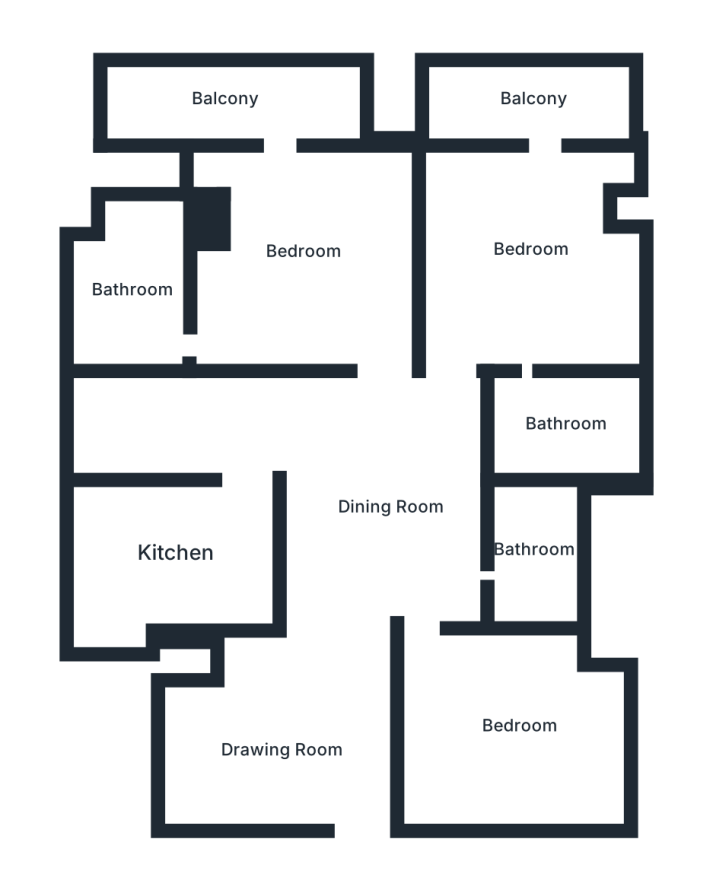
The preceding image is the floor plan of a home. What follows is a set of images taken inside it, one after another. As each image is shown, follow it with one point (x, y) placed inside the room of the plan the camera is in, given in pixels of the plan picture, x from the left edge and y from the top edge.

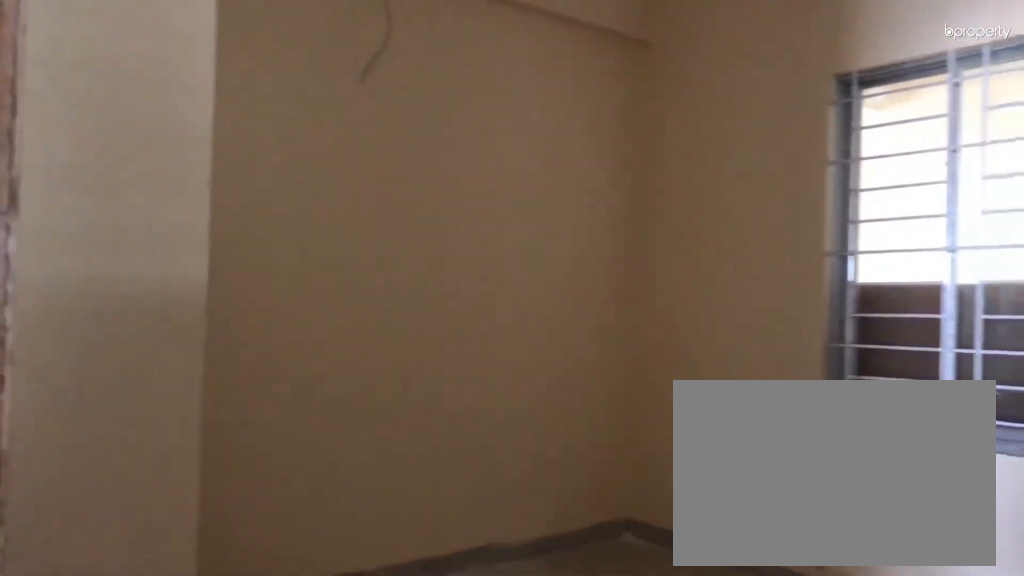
(520, 729)
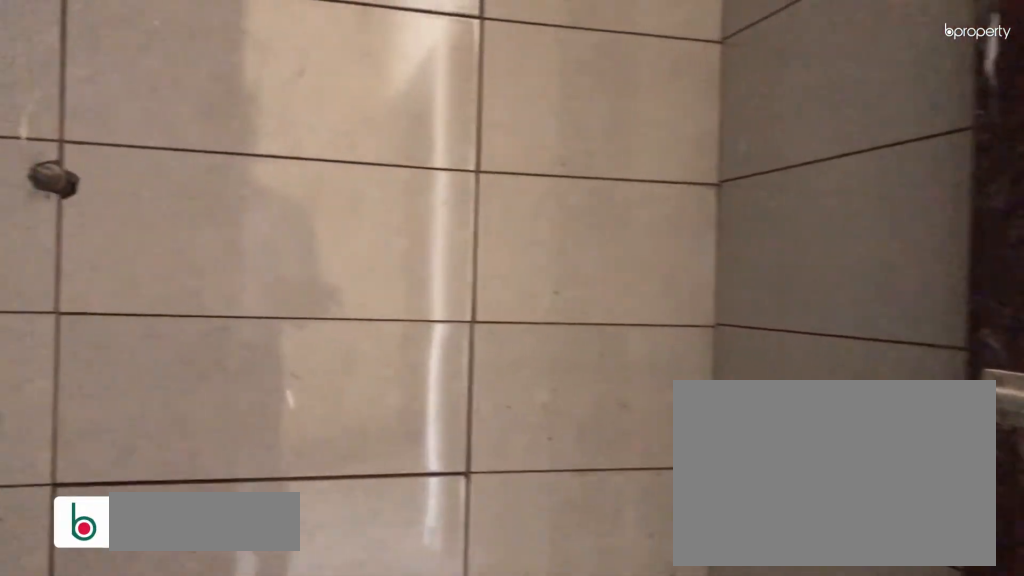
(531, 547)
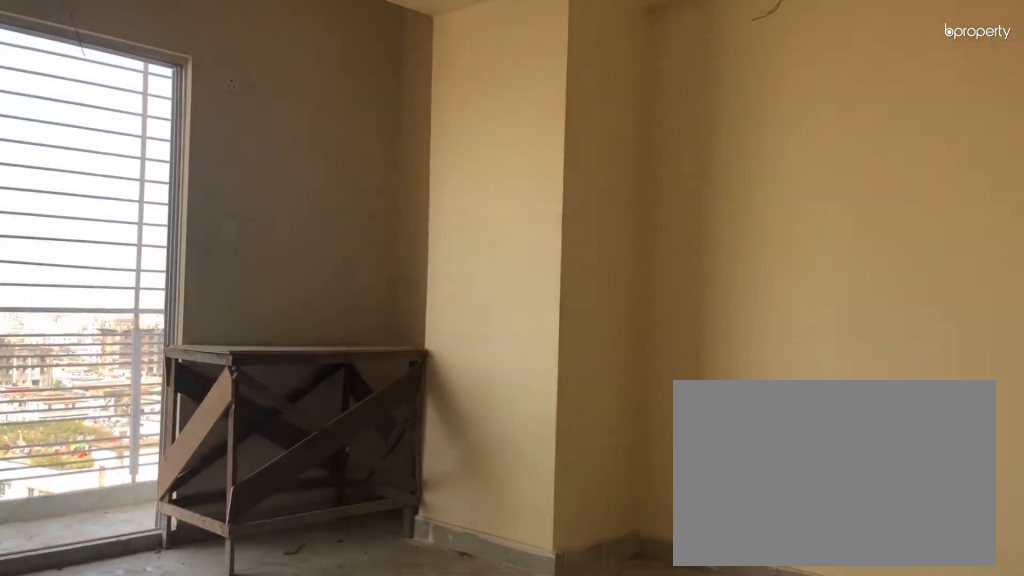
(531, 248)
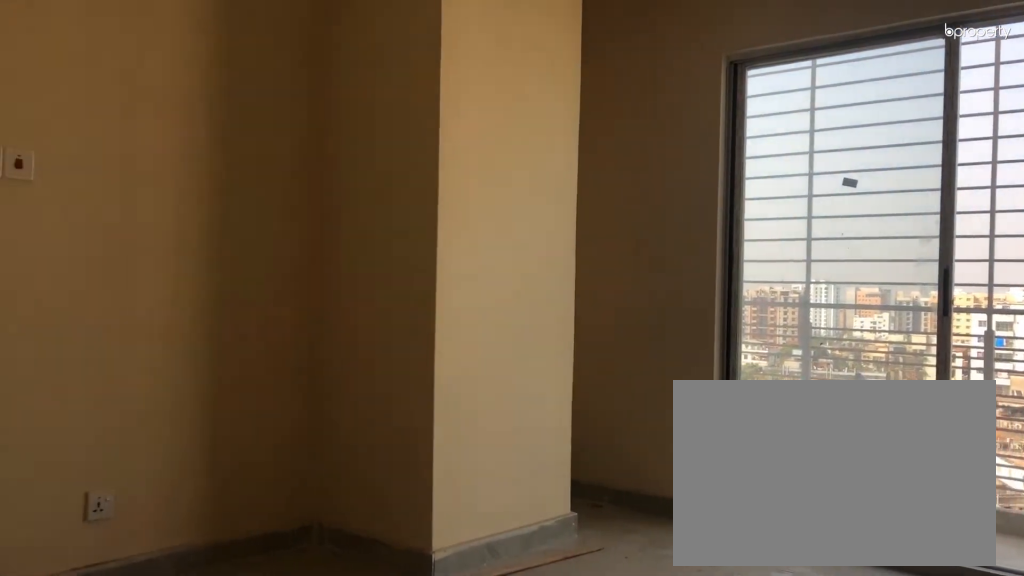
(305, 251)
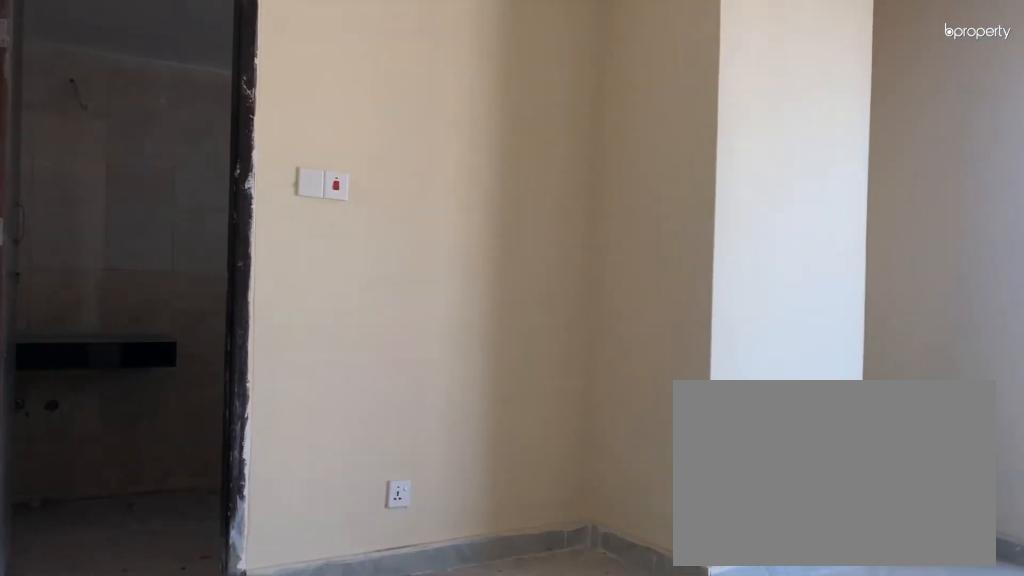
(305, 251)
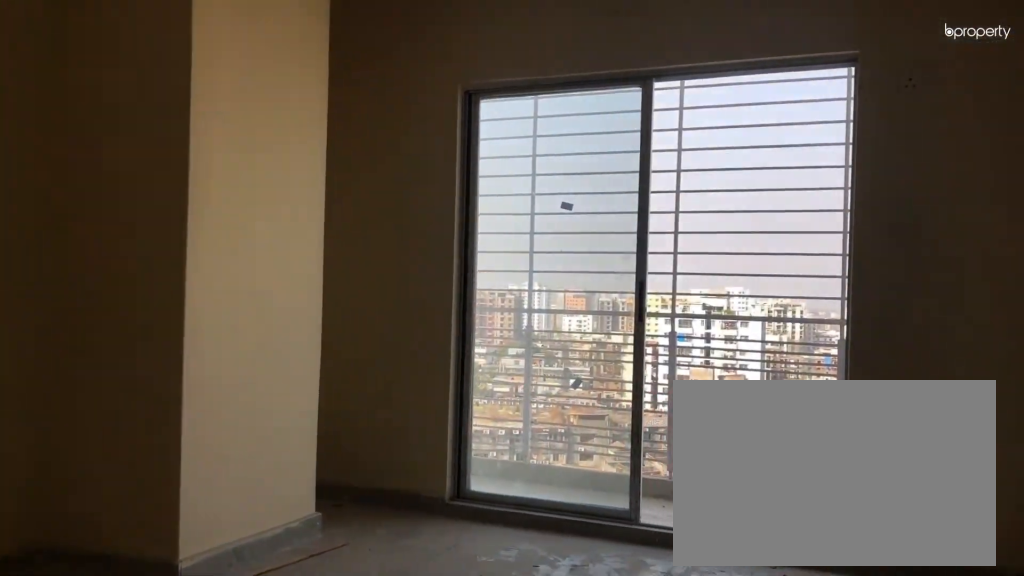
(305, 251)
